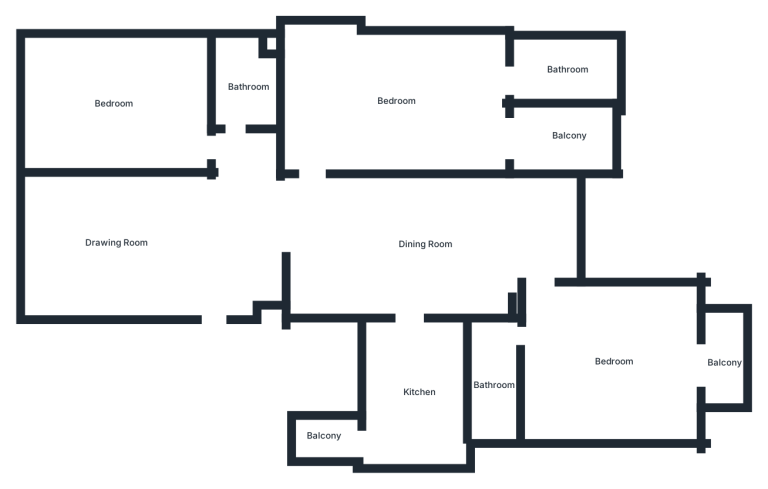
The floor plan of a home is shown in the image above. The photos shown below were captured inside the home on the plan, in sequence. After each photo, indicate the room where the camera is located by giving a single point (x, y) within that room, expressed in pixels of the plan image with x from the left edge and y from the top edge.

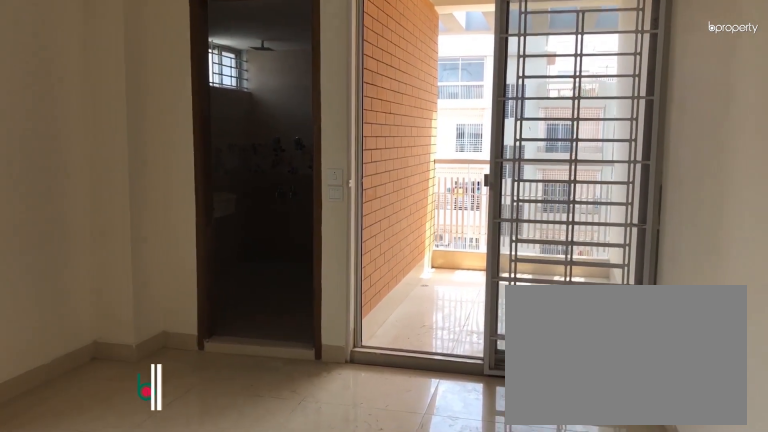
(396, 101)
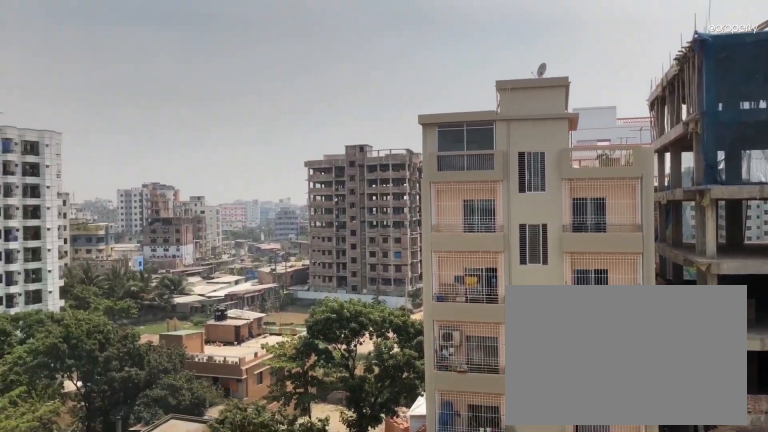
(570, 135)
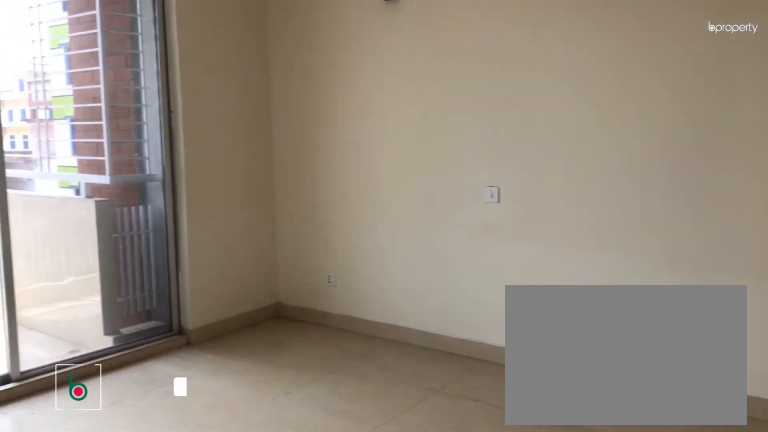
(613, 362)
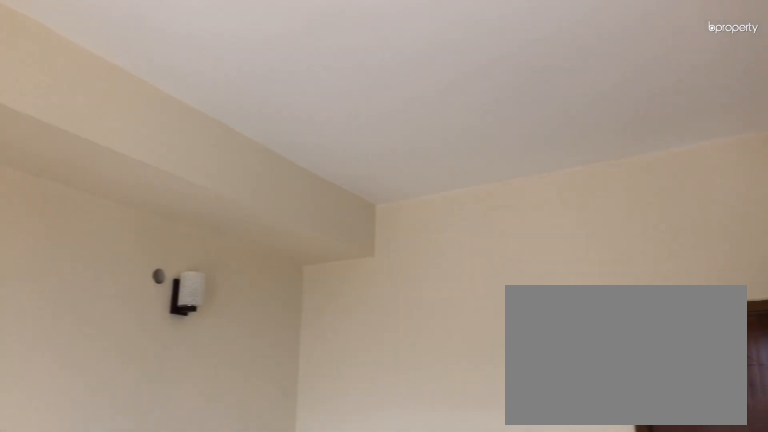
(613, 362)
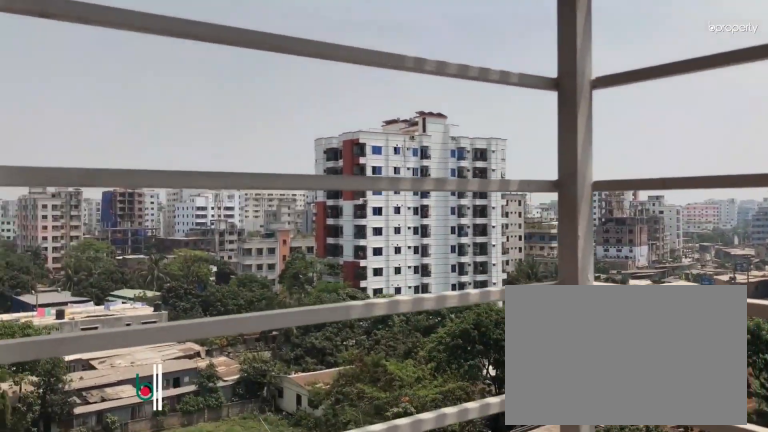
(726, 363)
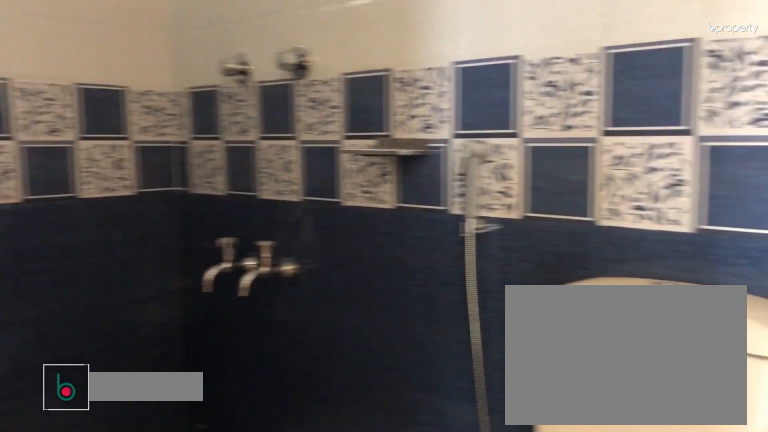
(493, 385)
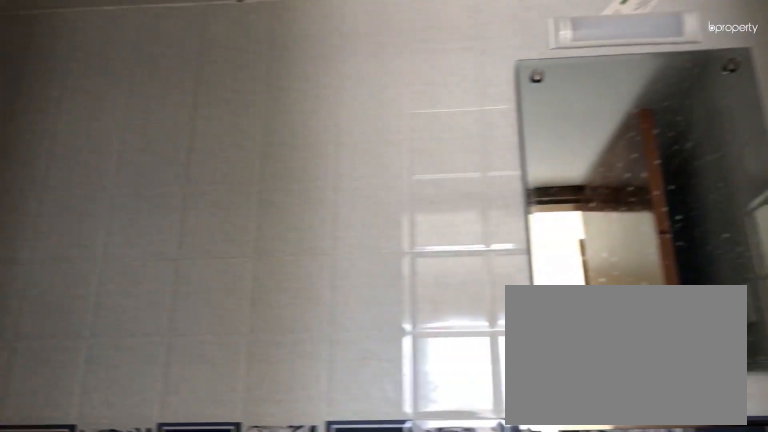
(493, 385)
